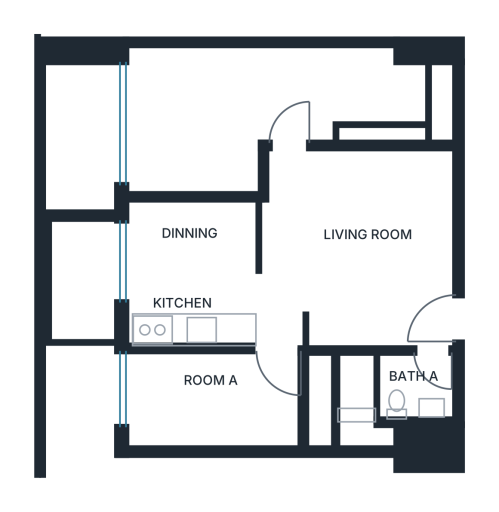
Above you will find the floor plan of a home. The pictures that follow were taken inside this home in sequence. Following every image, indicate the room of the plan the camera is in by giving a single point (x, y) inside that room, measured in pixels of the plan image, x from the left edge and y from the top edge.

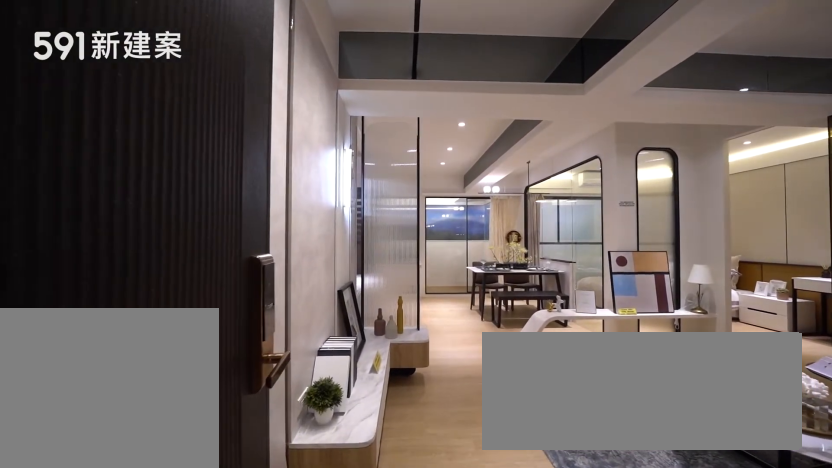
(422, 320)
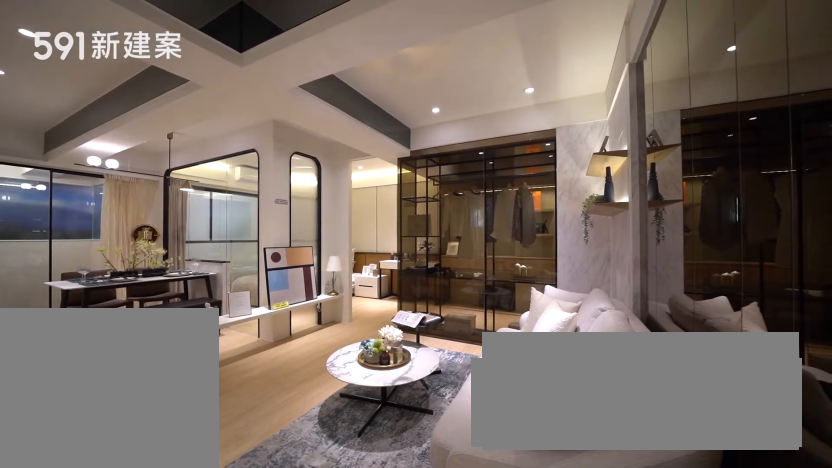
(363, 224)
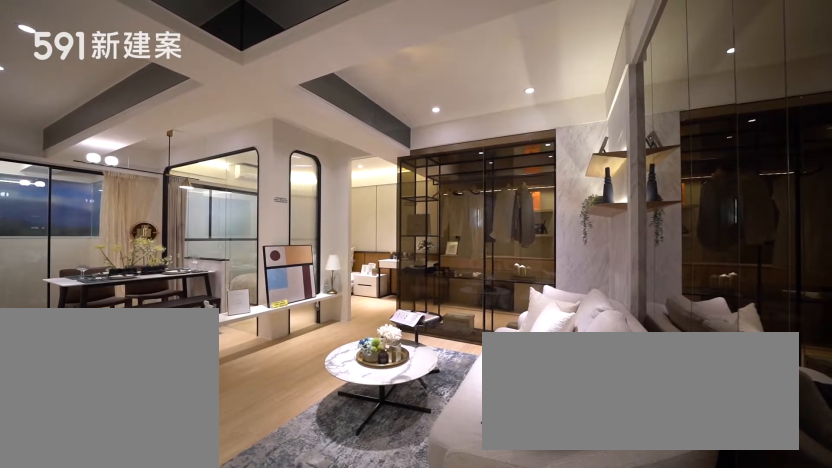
(363, 224)
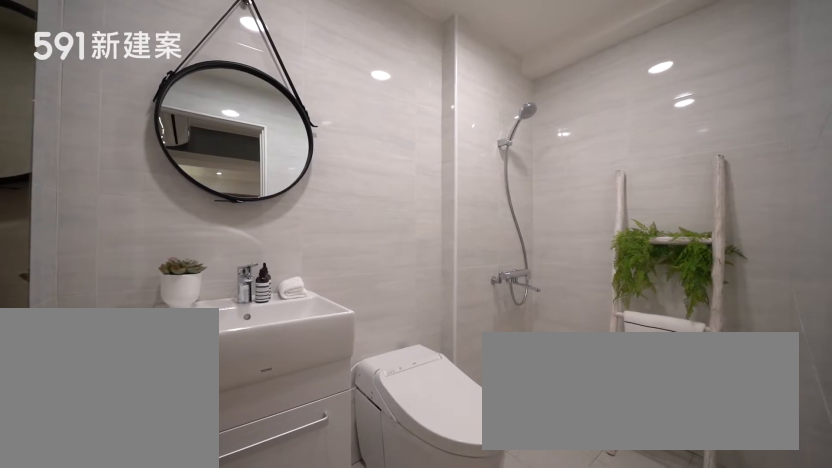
(393, 401)
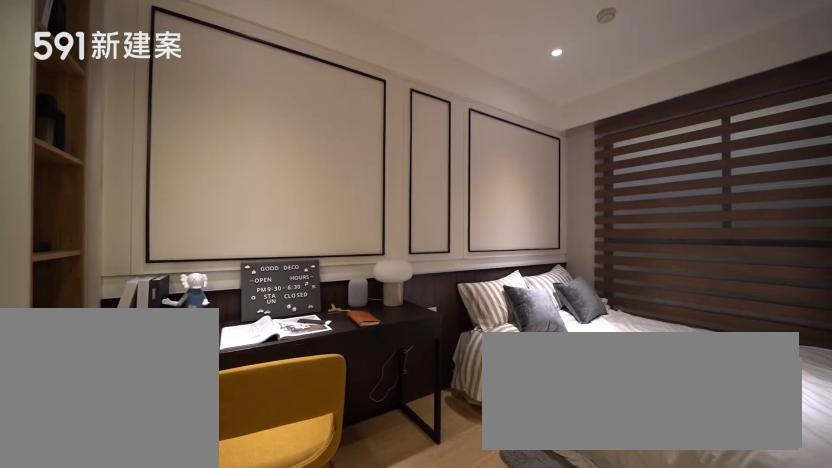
(228, 400)
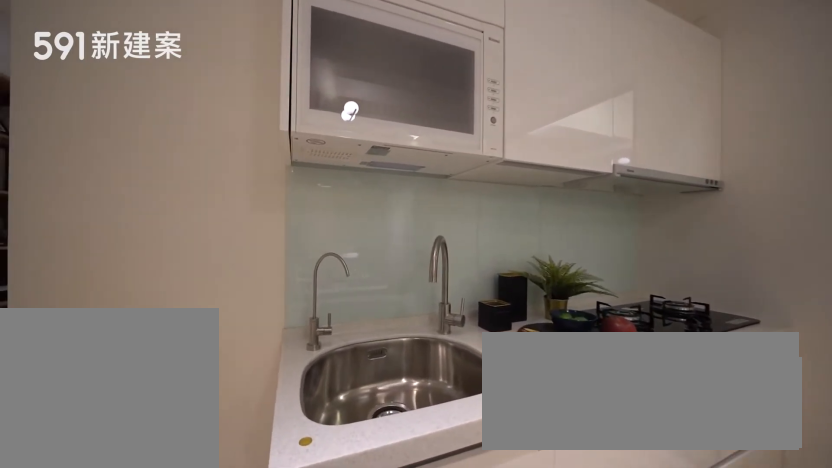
(186, 313)
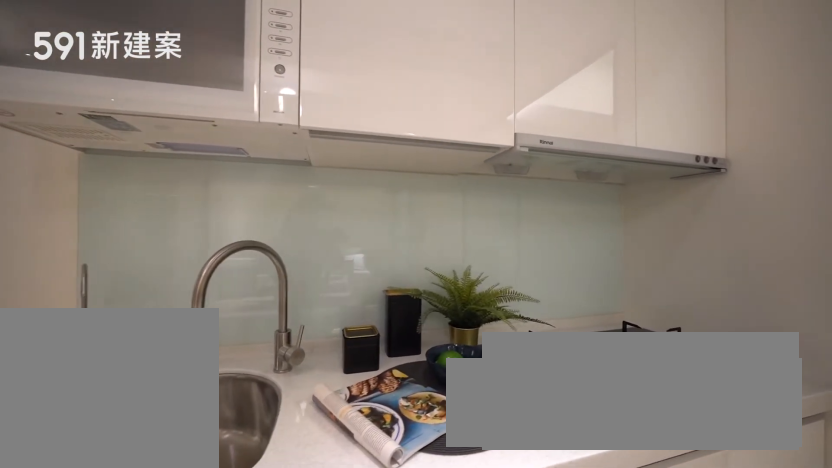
(186, 313)
